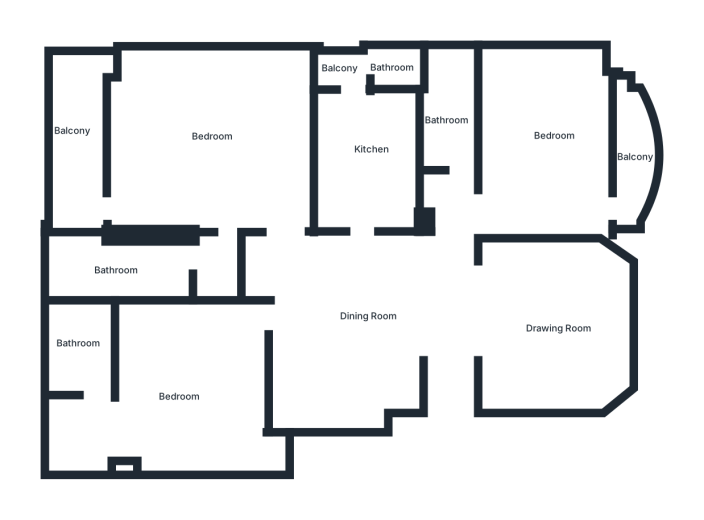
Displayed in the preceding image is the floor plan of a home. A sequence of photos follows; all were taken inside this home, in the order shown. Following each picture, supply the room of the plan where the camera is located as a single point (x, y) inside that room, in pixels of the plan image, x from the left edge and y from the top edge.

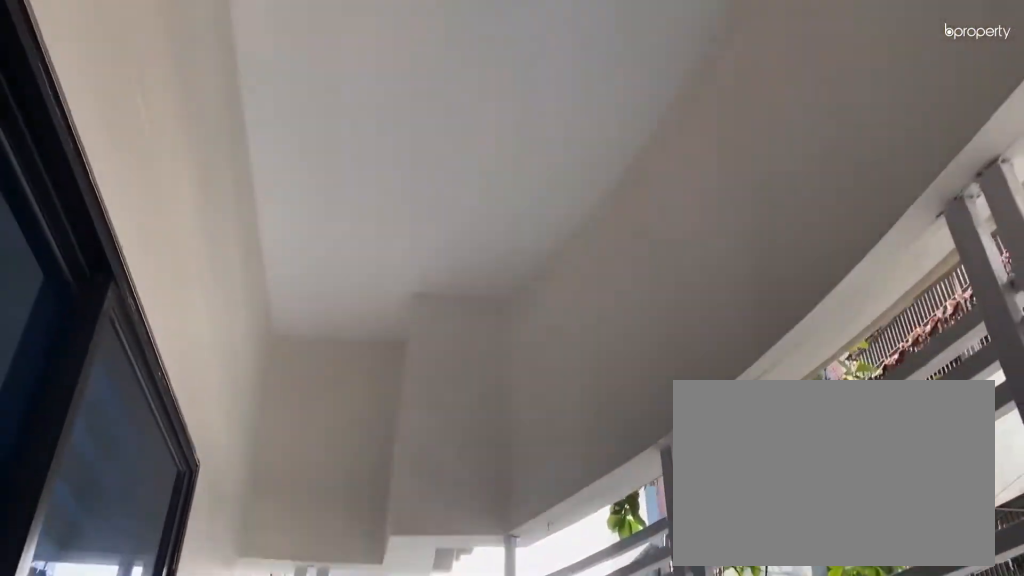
(630, 160)
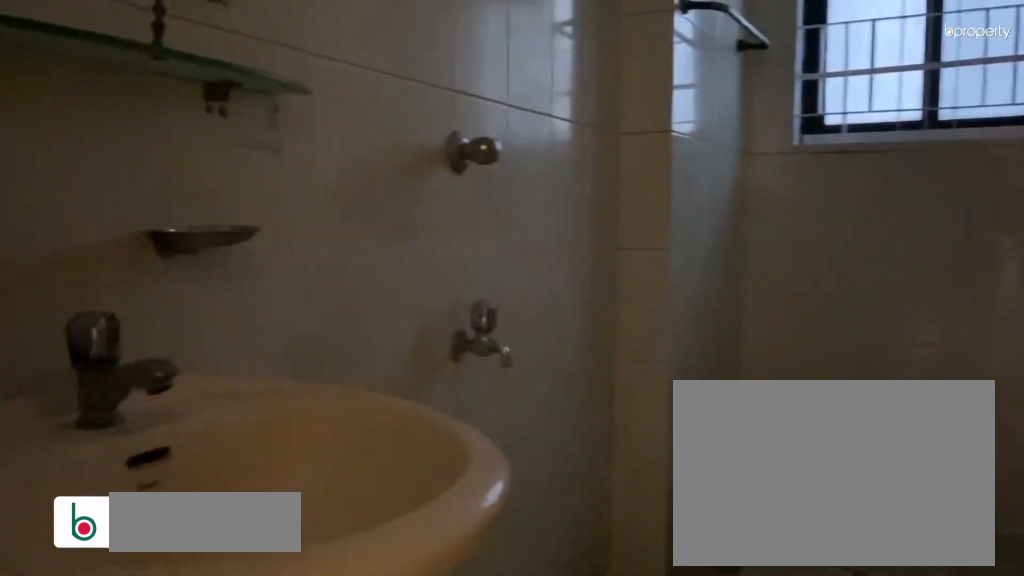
(443, 131)
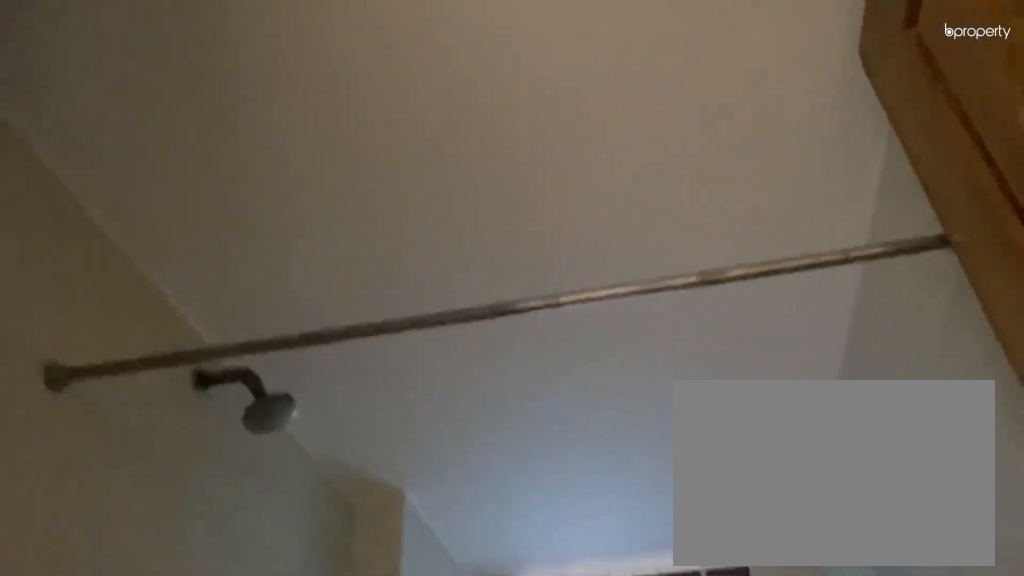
(443, 131)
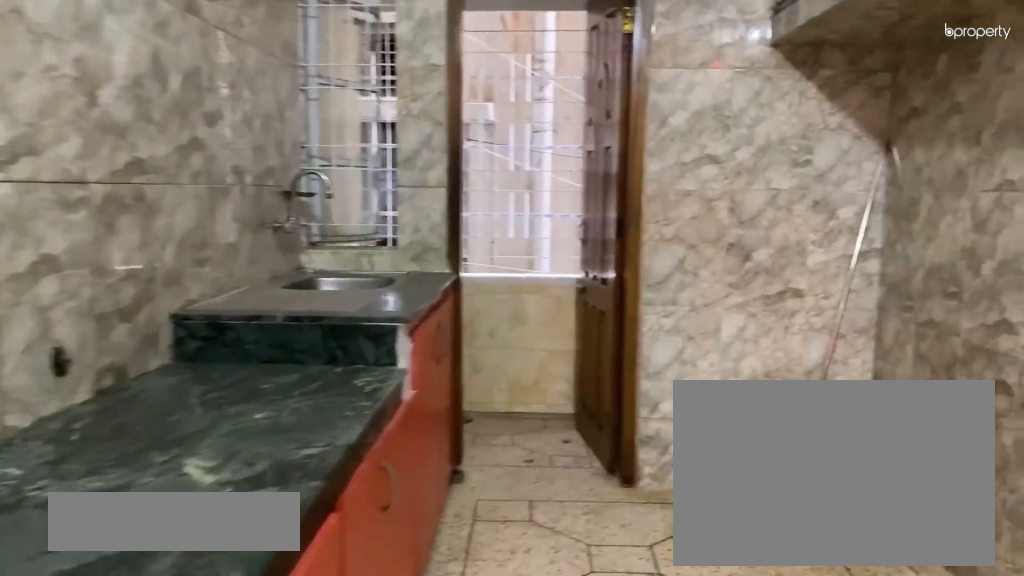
(357, 195)
